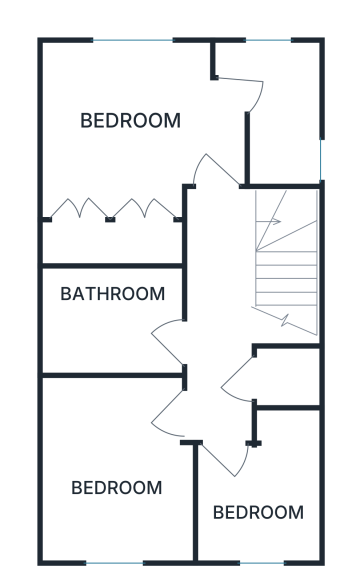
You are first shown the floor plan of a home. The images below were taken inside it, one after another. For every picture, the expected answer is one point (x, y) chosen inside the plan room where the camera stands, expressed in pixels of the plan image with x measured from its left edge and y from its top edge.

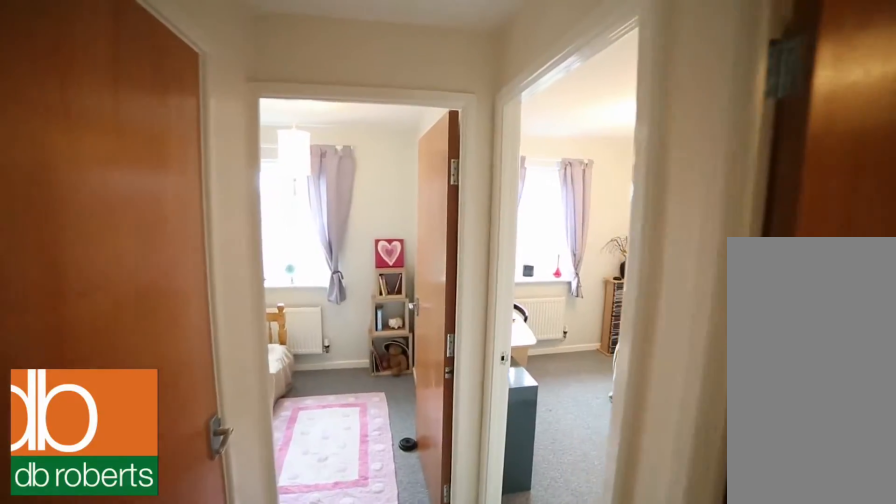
(219, 317)
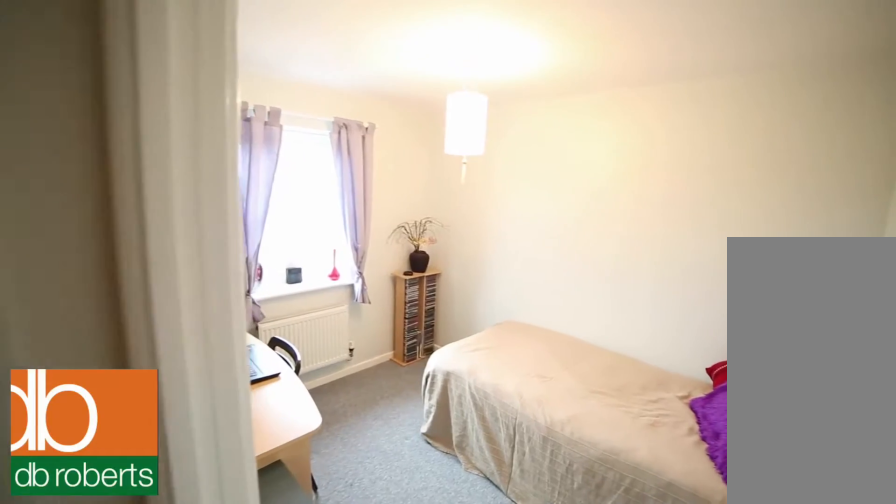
(114, 471)
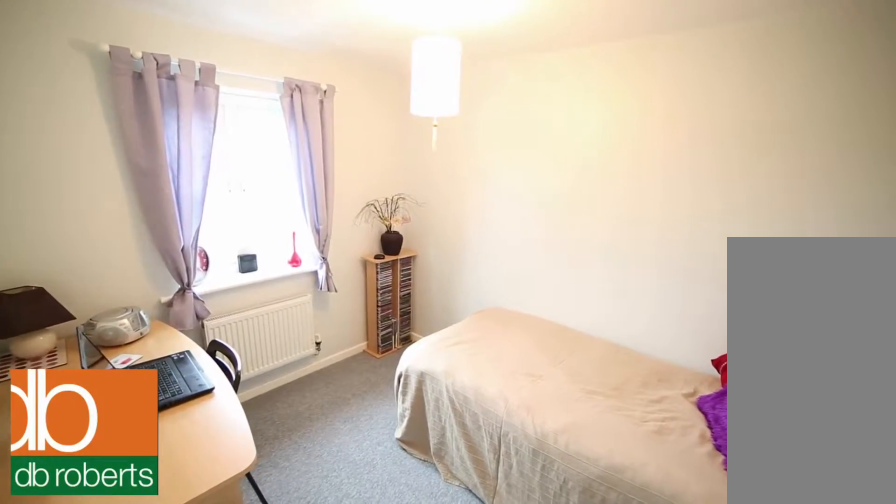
(114, 471)
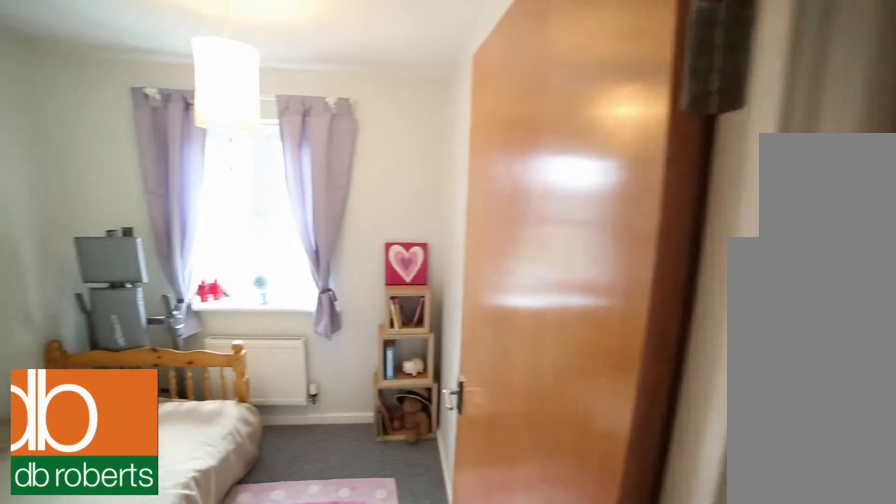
(264, 493)
